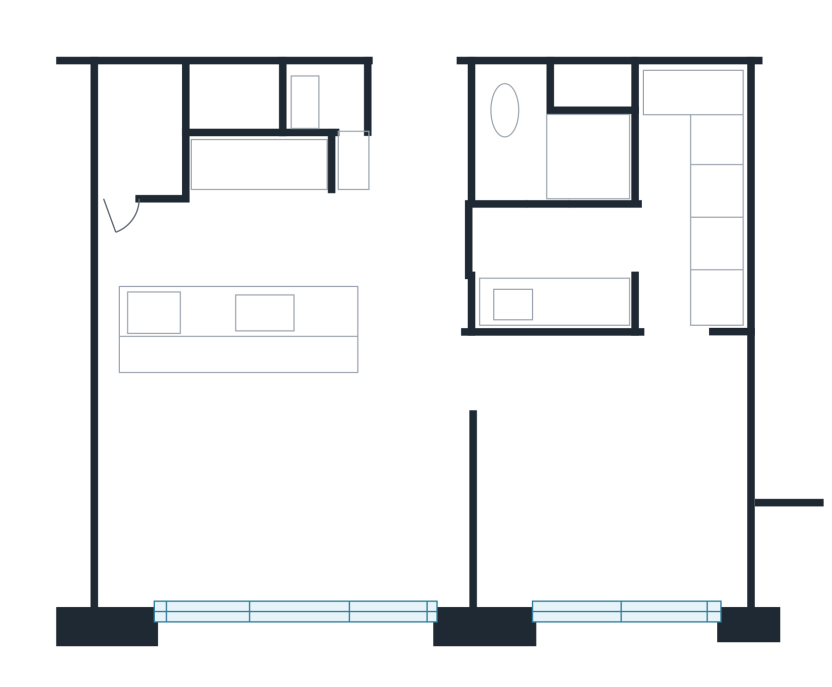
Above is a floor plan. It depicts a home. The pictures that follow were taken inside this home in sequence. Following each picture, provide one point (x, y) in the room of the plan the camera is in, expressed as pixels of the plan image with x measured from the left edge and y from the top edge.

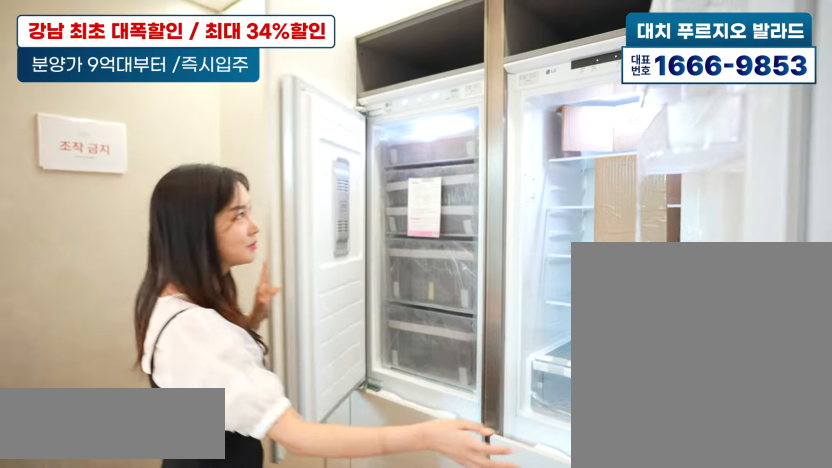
(245, 227)
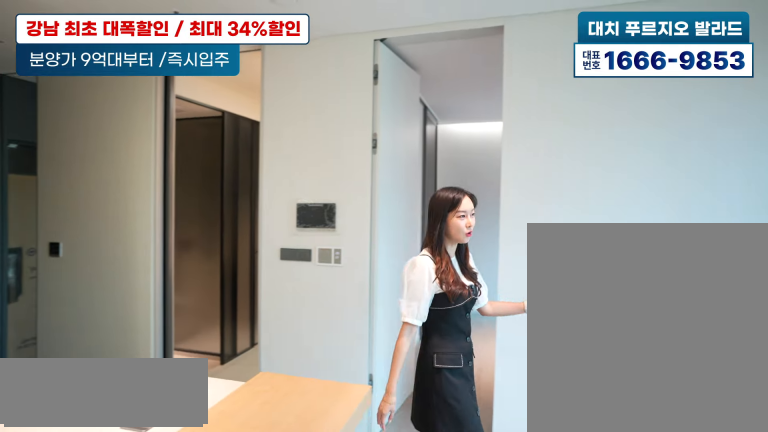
(245, 226)
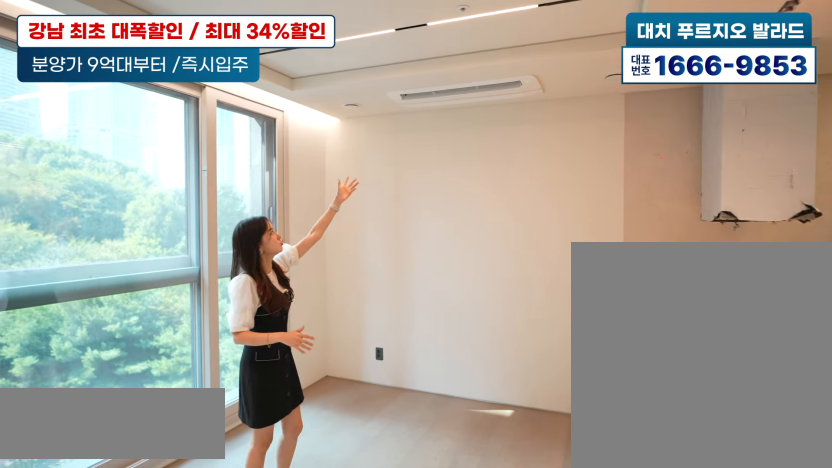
(273, 492)
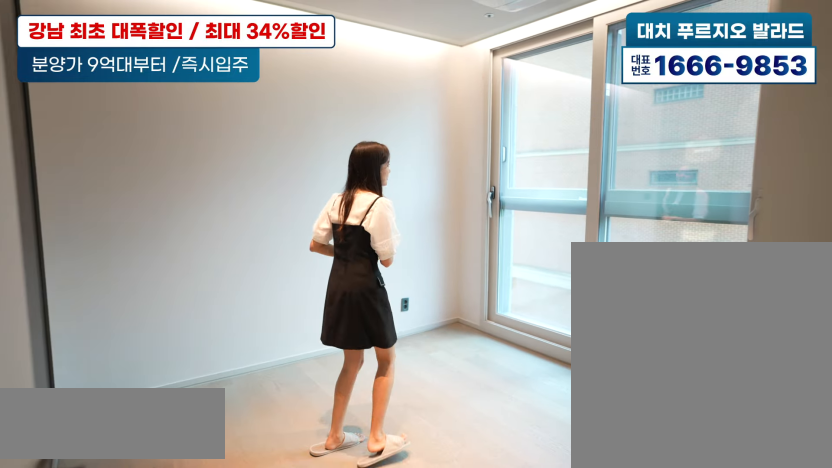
(619, 488)
